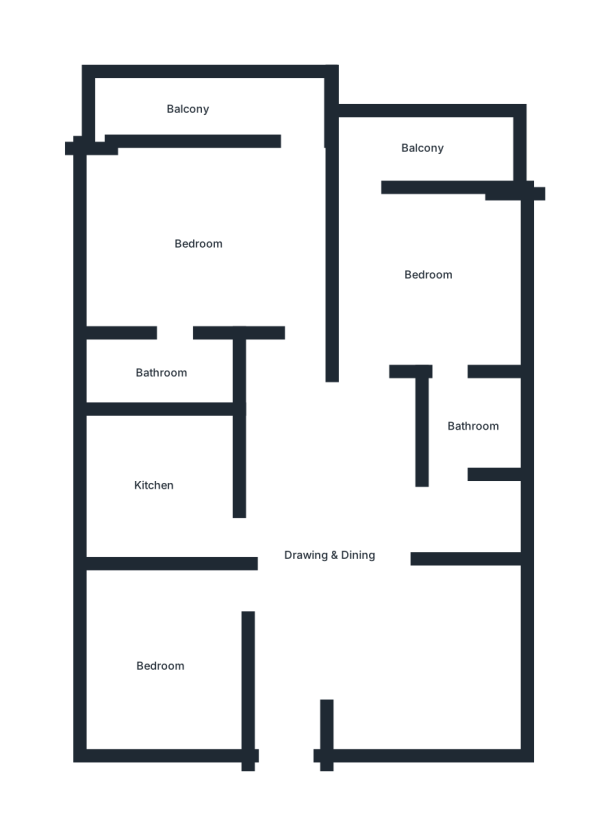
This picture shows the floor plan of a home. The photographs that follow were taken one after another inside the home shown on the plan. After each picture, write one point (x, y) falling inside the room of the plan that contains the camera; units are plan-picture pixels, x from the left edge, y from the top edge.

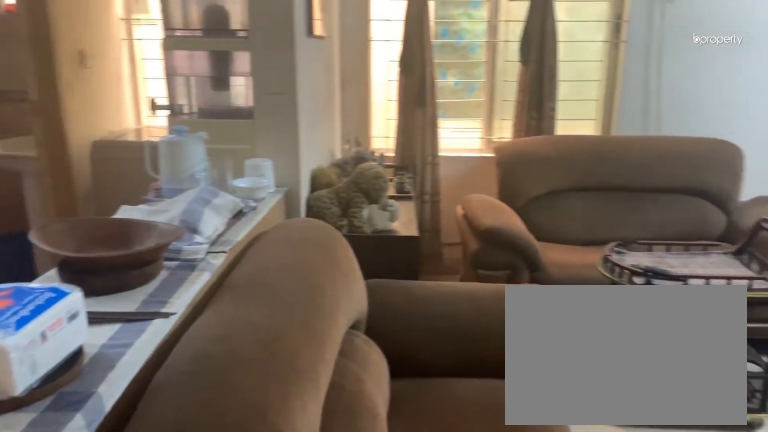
(384, 617)
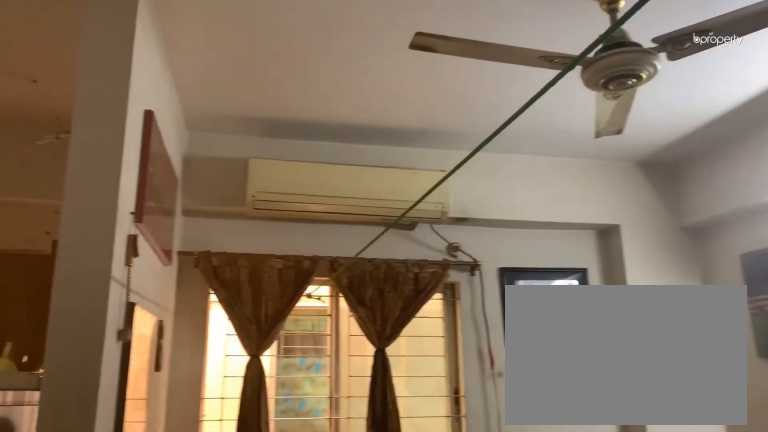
(384, 617)
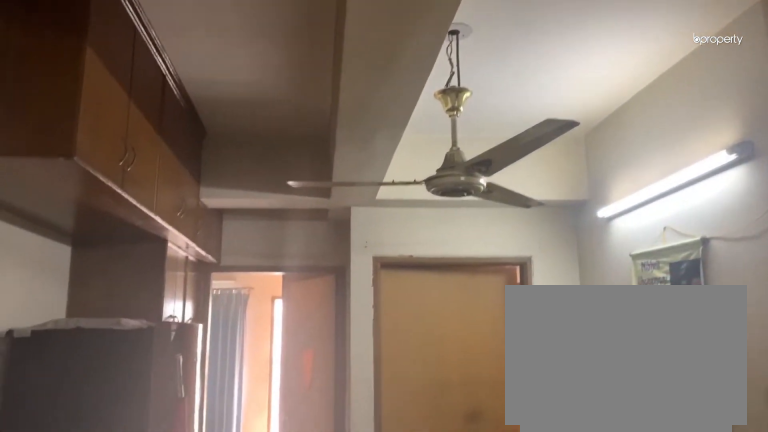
(328, 455)
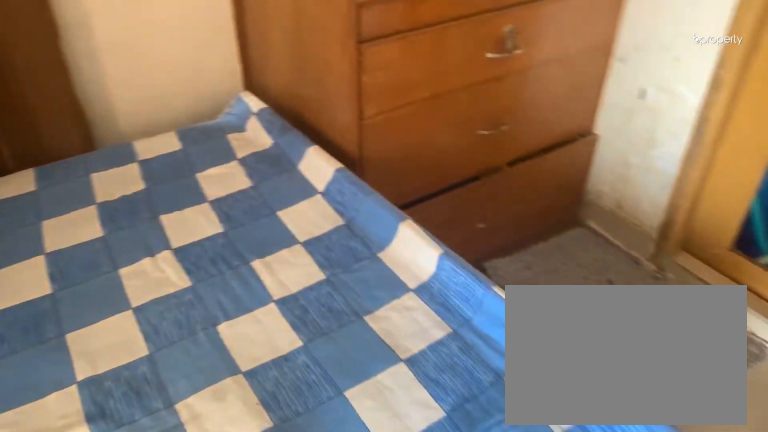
(430, 285)
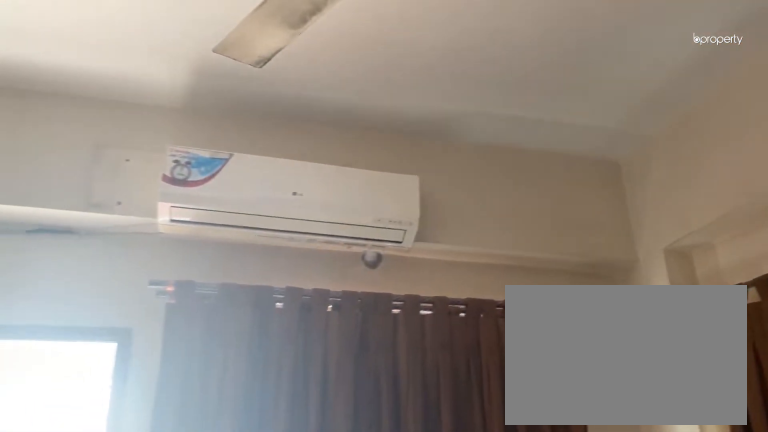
(430, 285)
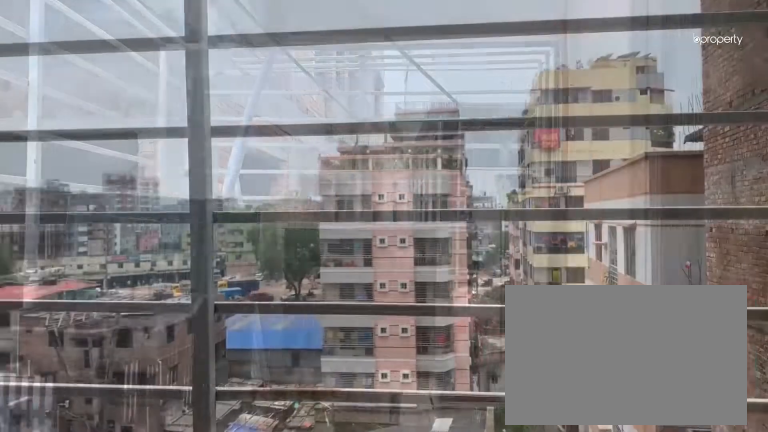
(418, 153)
